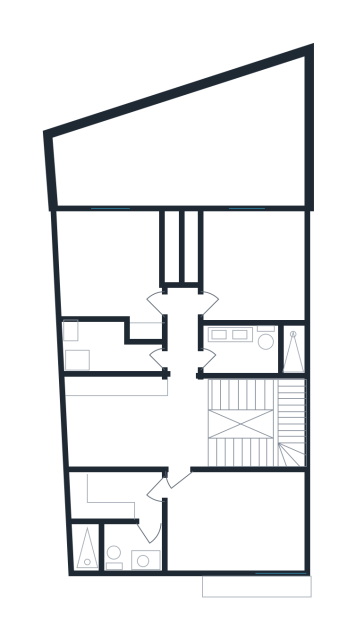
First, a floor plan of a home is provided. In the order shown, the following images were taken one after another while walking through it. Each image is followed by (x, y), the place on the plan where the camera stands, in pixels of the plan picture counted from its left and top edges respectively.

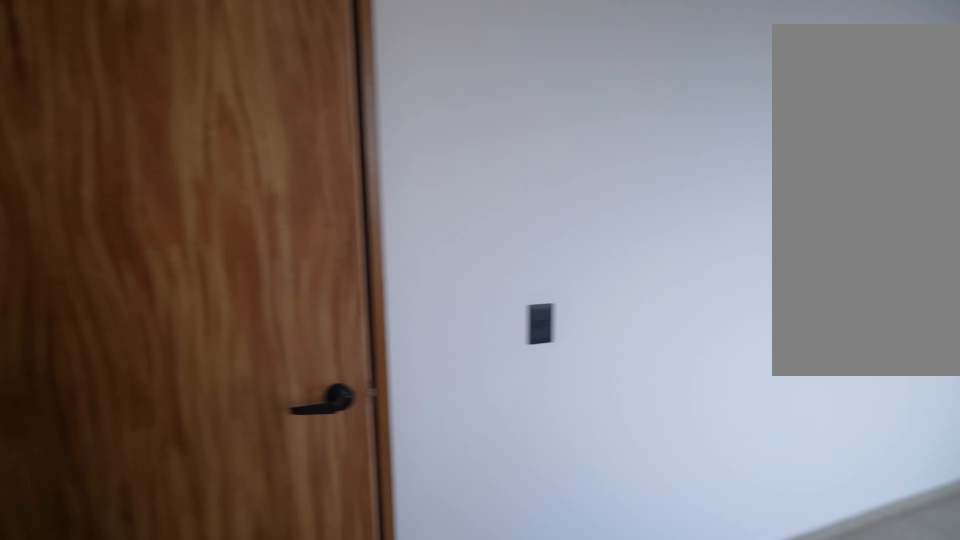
(171, 497)
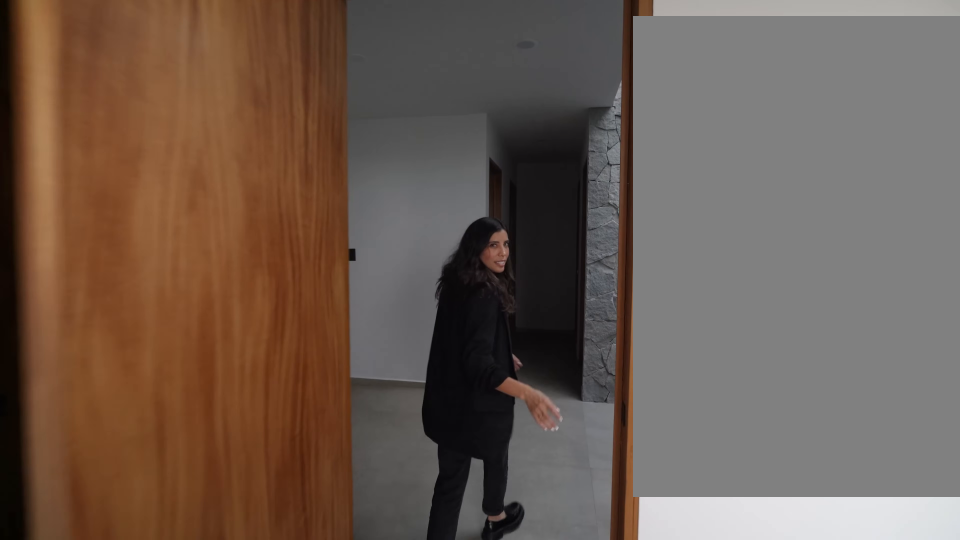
(182, 487)
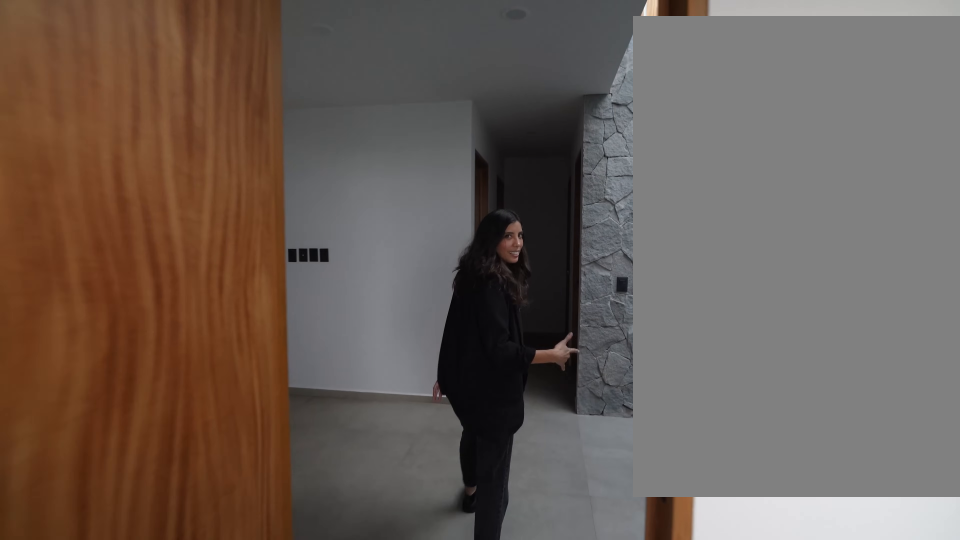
(182, 471)
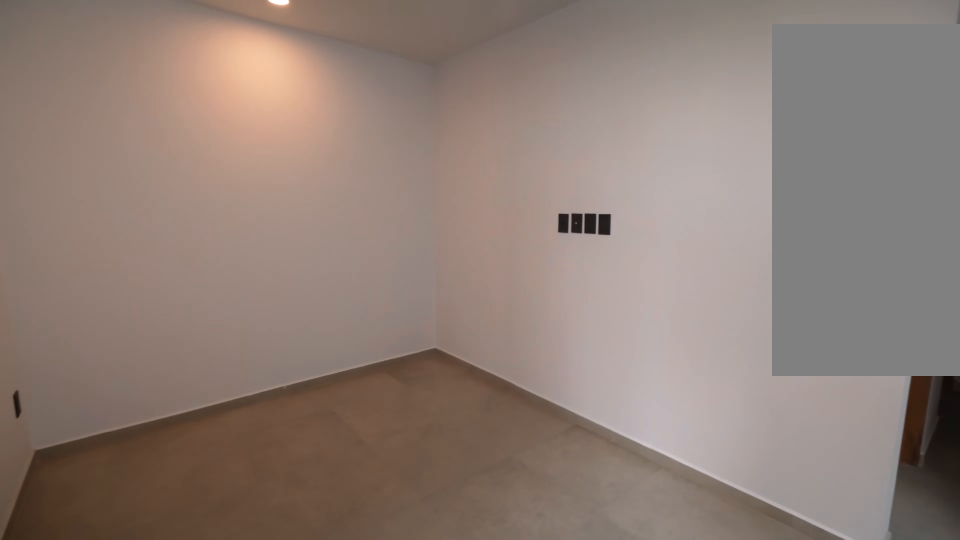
(179, 440)
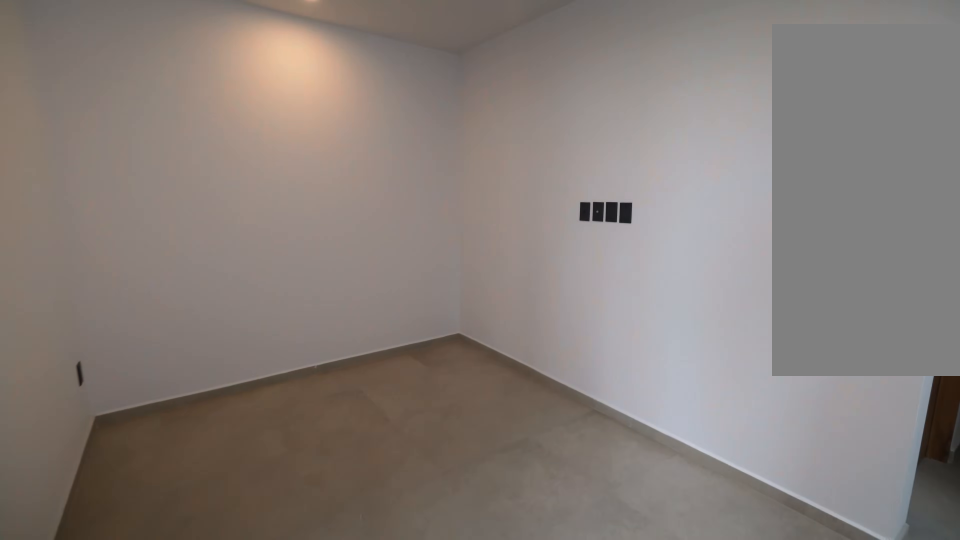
(179, 439)
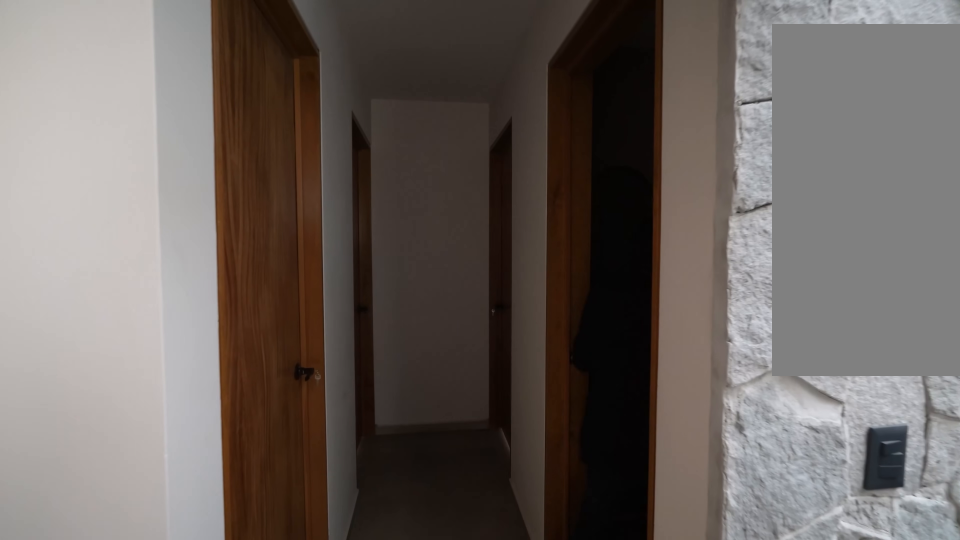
(173, 390)
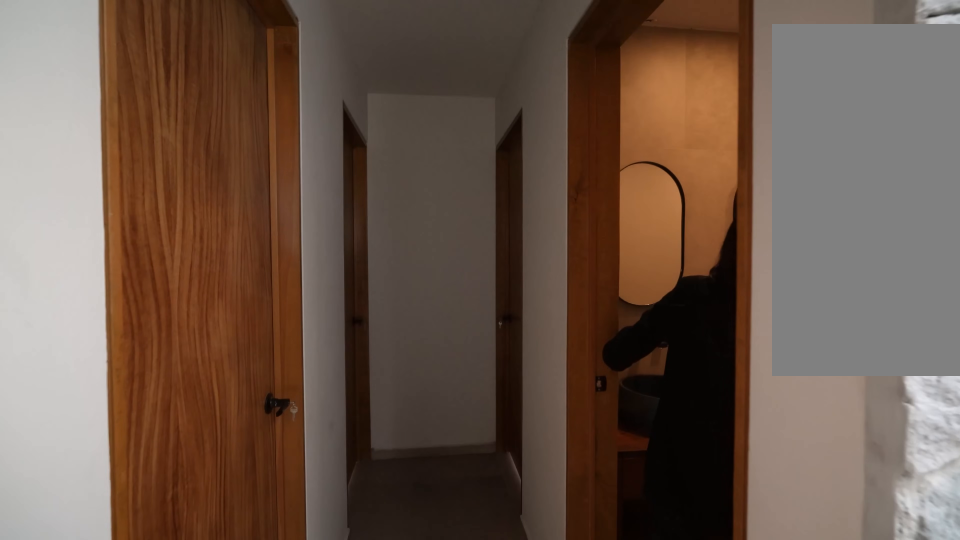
(171, 382)
